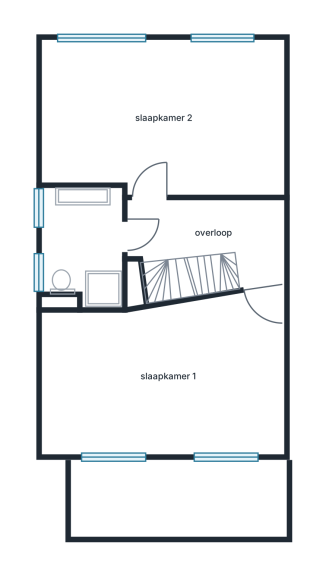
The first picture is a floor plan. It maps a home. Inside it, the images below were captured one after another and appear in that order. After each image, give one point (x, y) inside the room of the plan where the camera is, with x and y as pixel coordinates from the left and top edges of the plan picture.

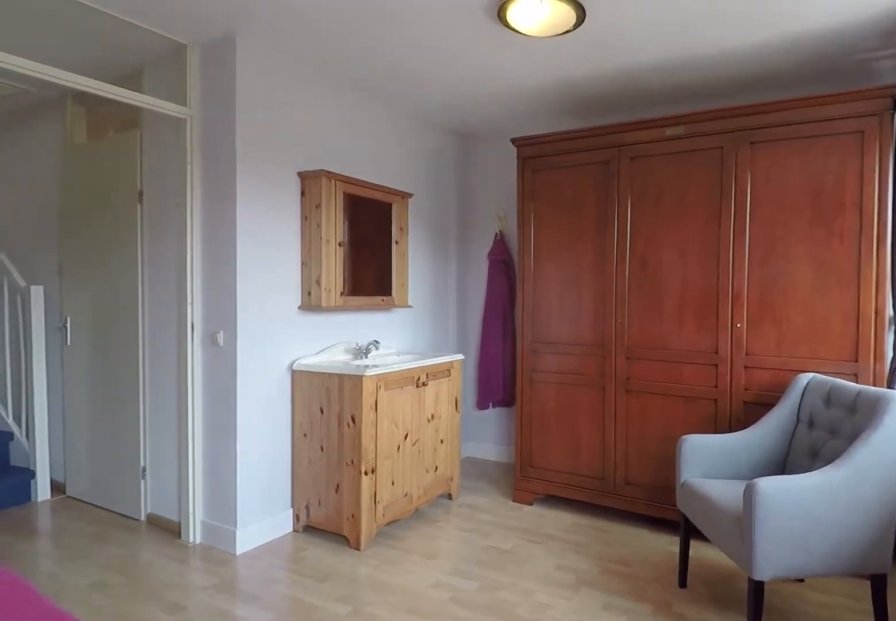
(165, 116)
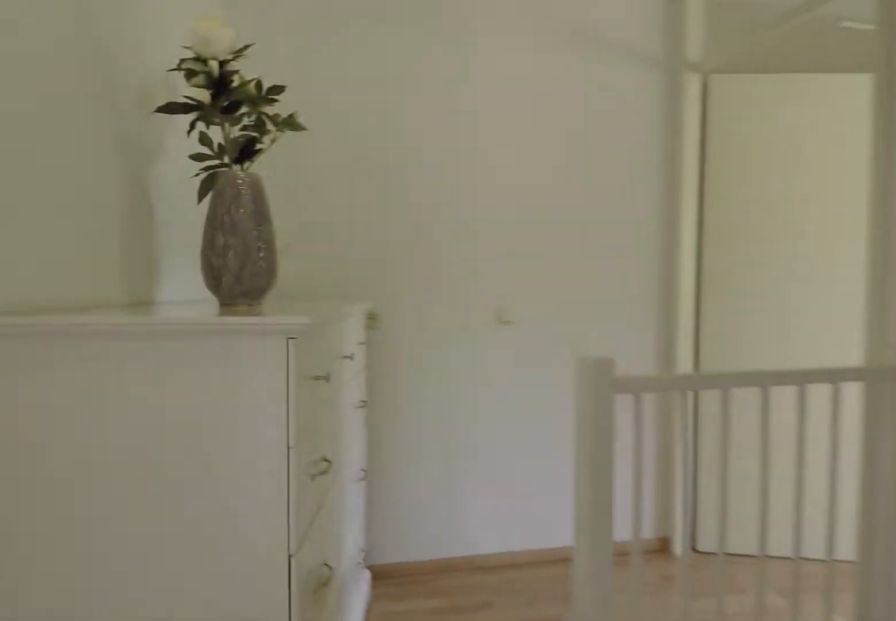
(208, 234)
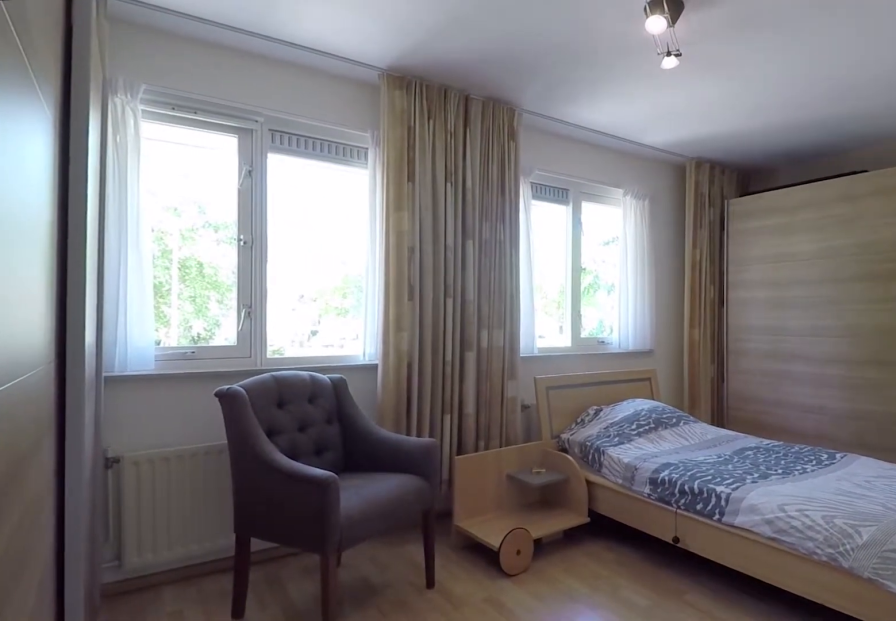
(171, 364)
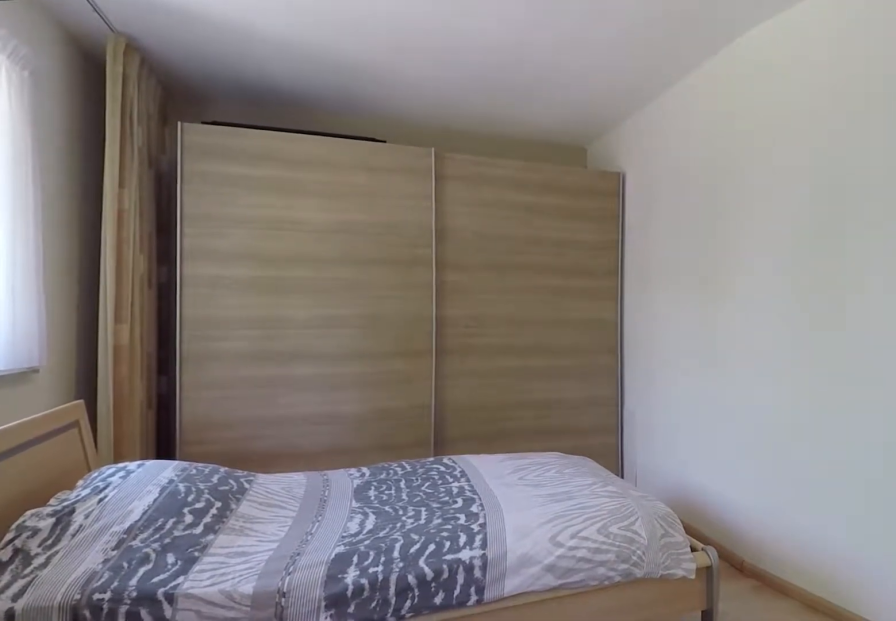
(171, 364)
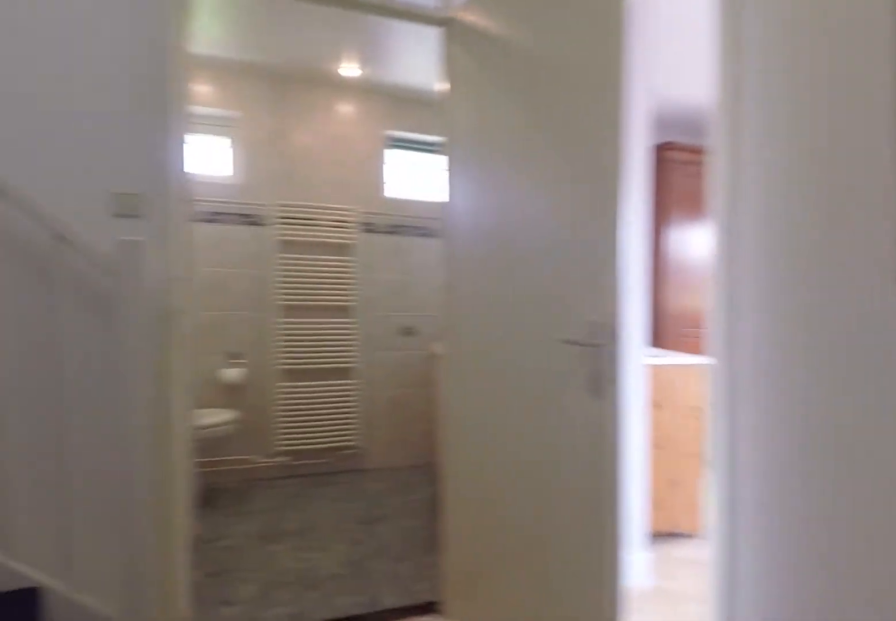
(207, 235)
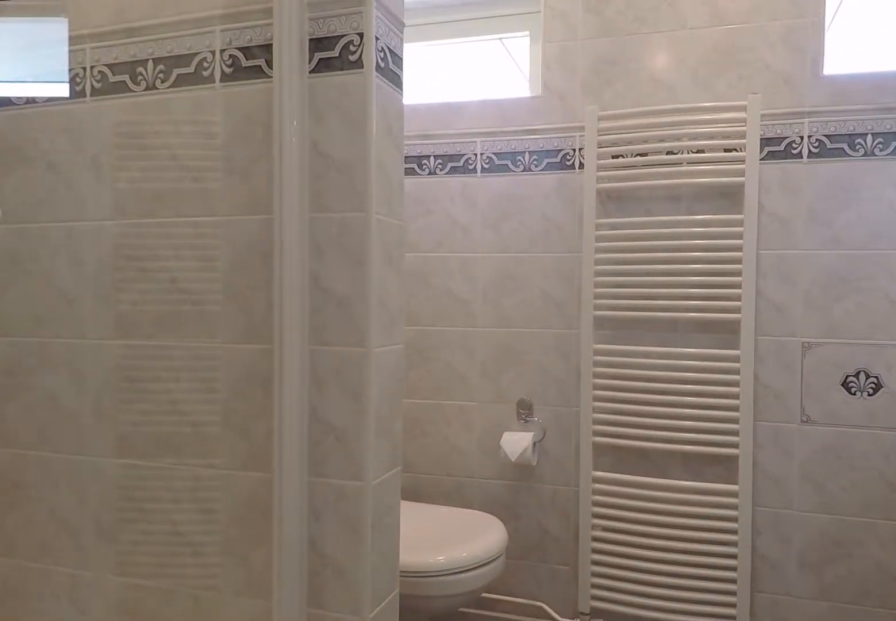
(85, 244)
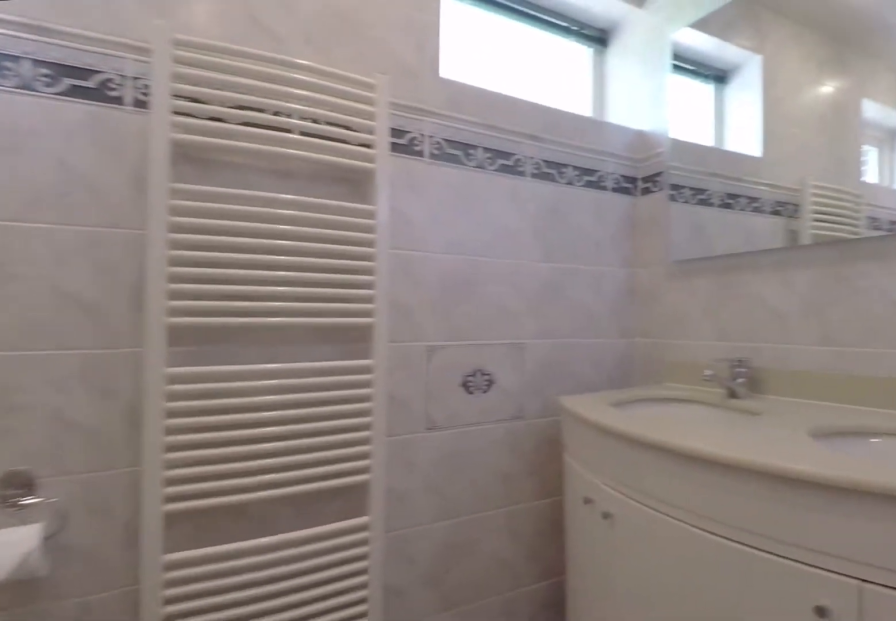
(85, 244)
